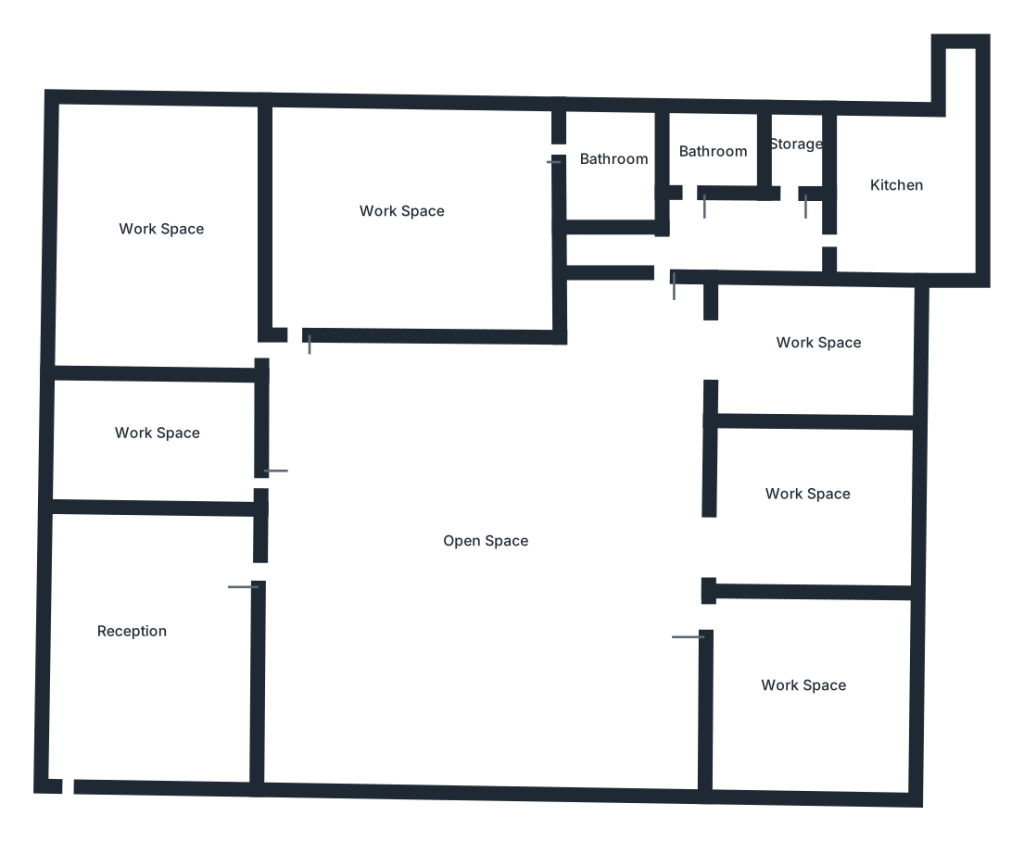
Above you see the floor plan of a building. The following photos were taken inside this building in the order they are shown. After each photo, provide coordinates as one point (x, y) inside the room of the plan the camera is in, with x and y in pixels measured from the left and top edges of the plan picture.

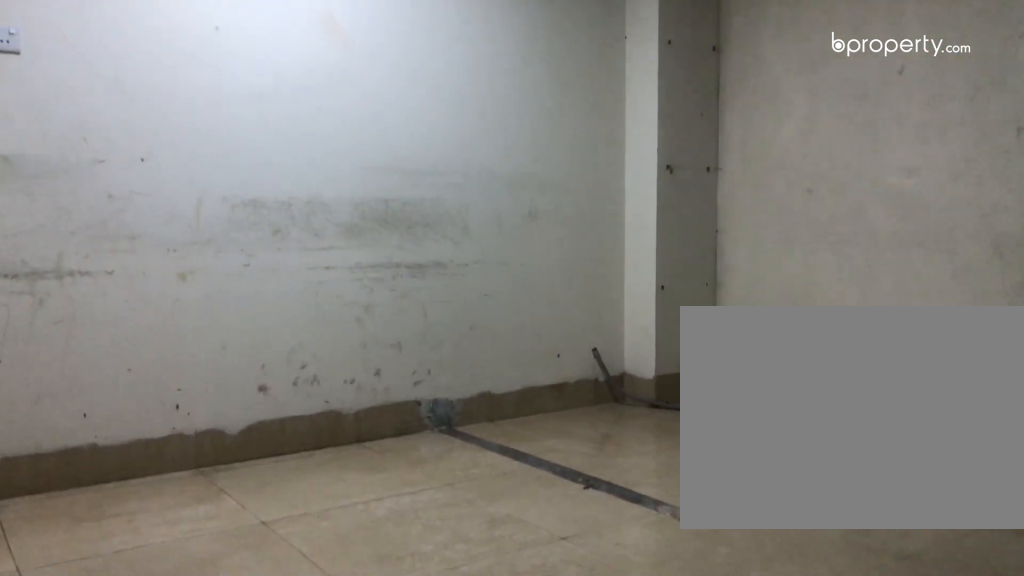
(802, 691)
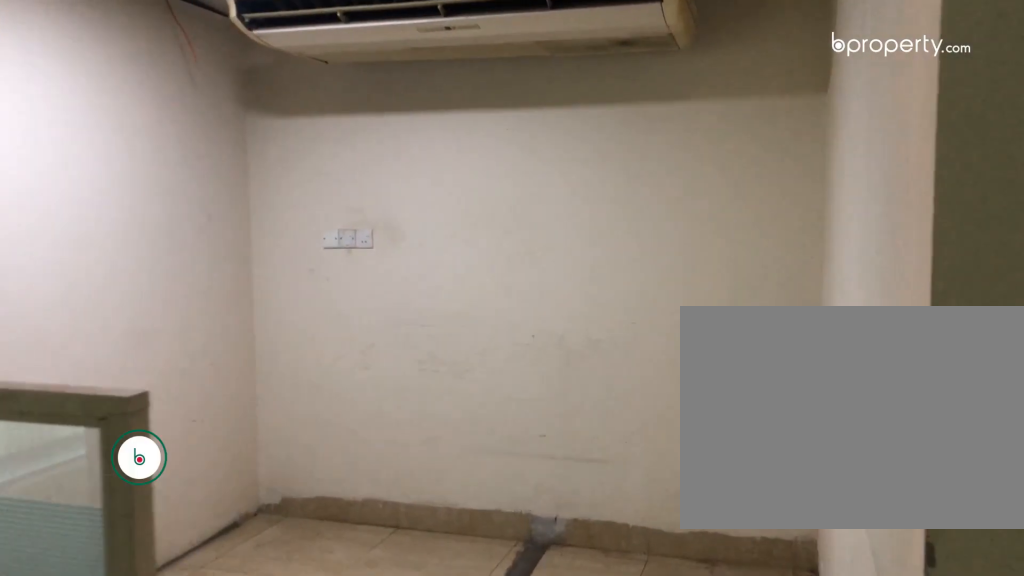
(807, 500)
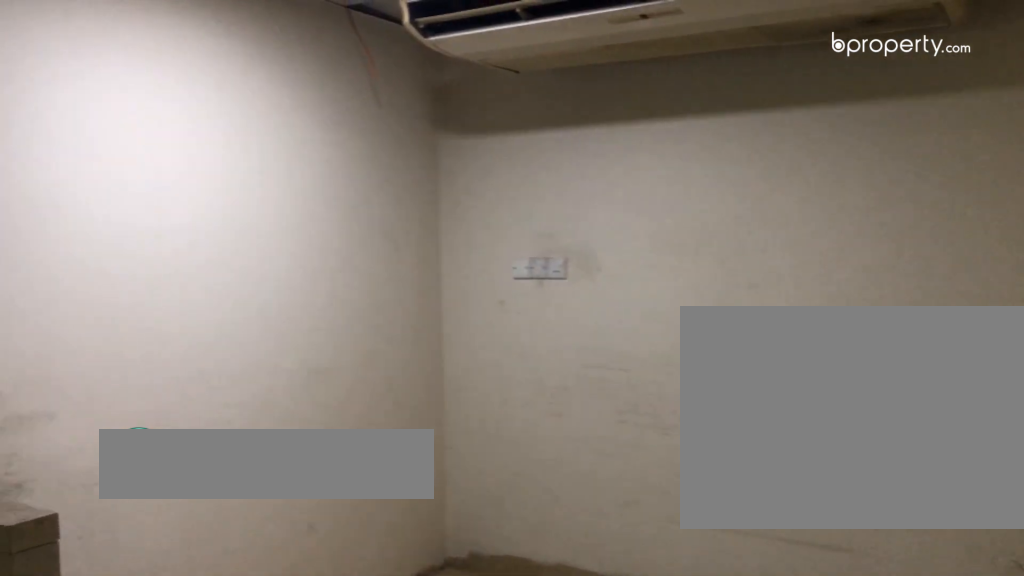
(807, 500)
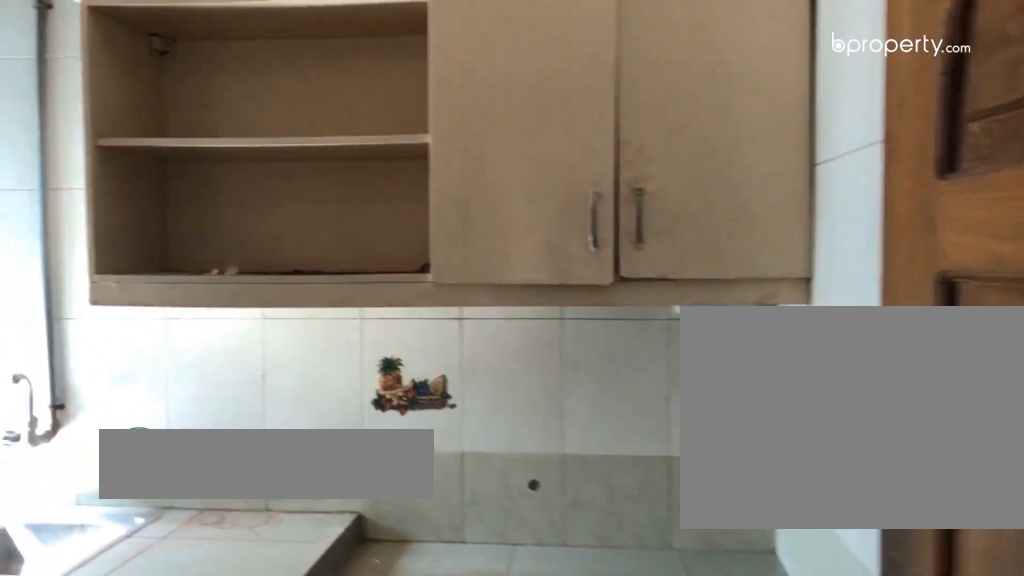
(907, 189)
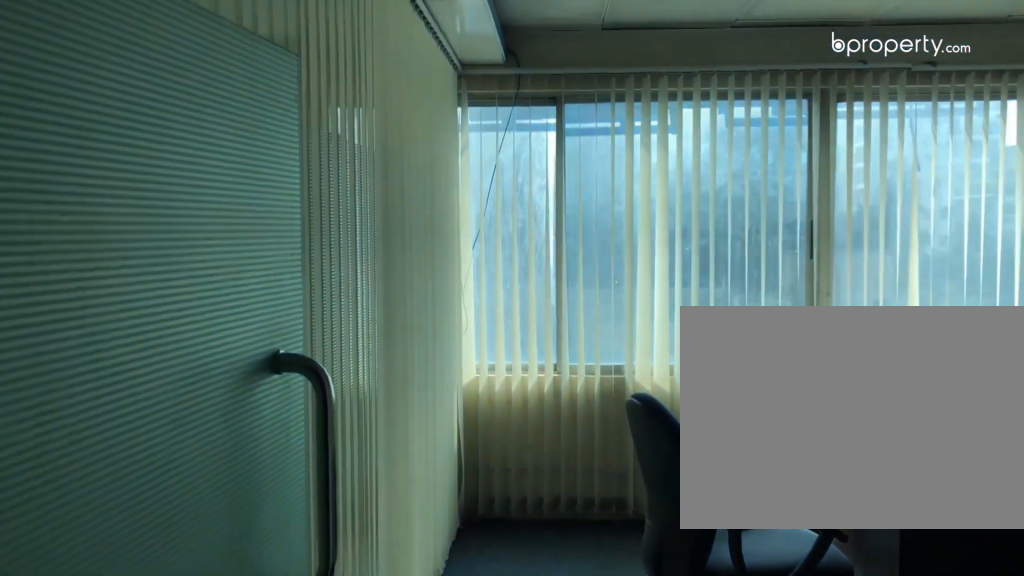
(409, 178)
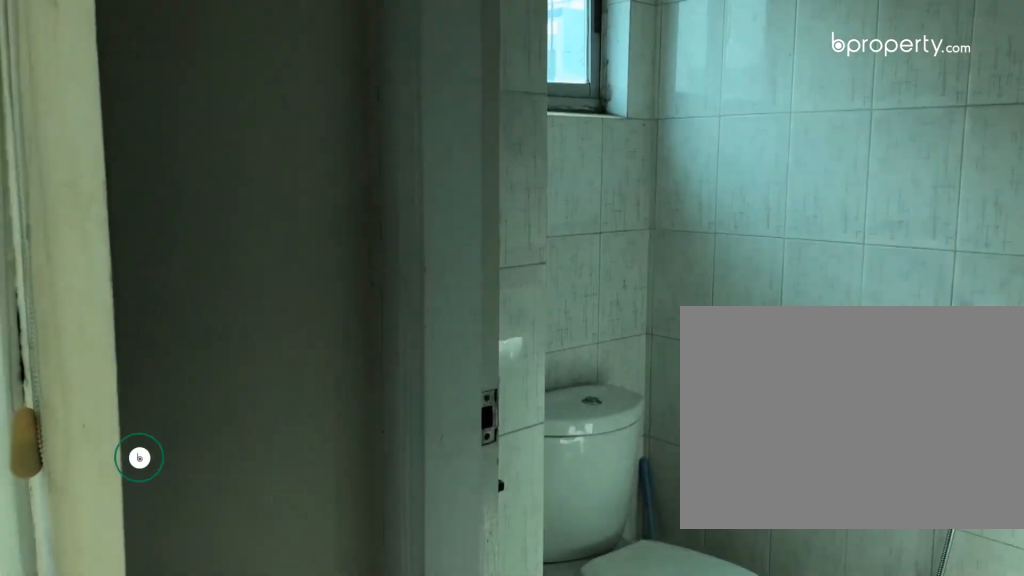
(611, 177)
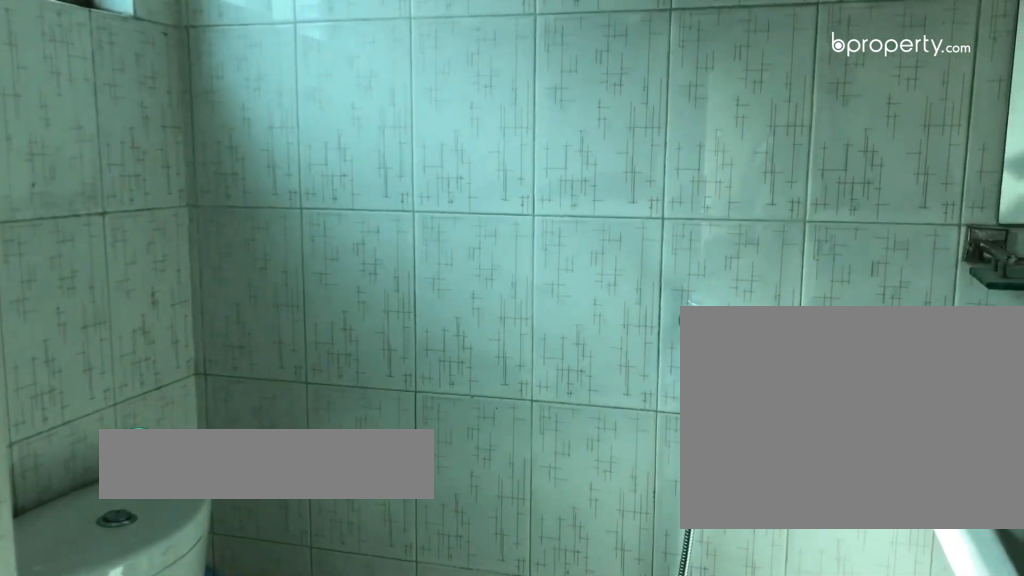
(611, 177)
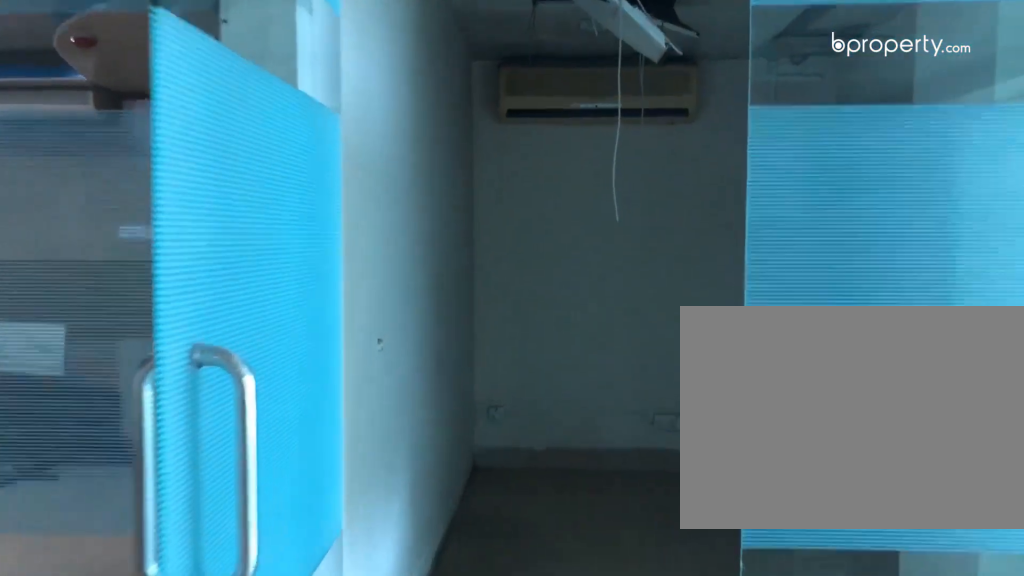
(166, 469)
